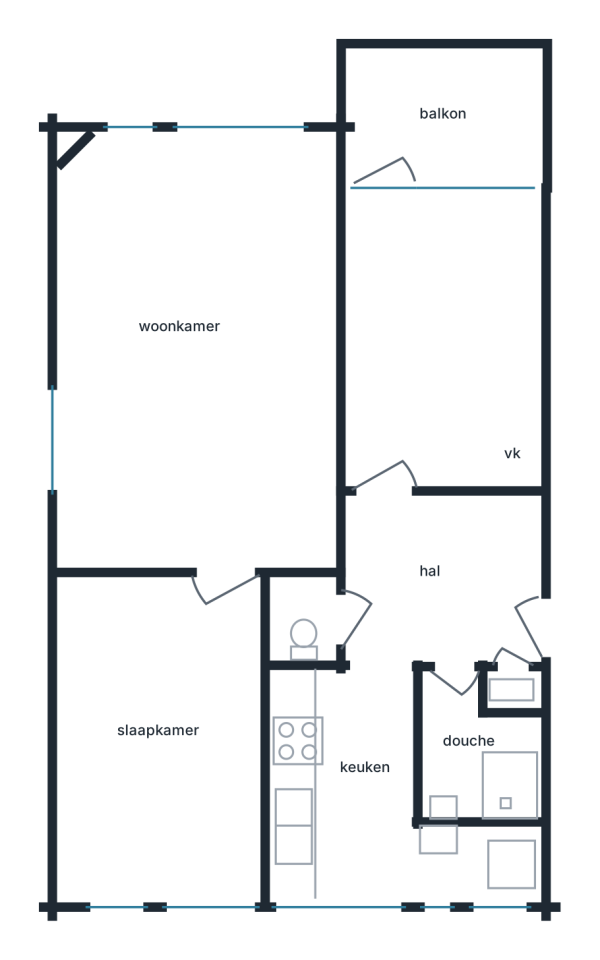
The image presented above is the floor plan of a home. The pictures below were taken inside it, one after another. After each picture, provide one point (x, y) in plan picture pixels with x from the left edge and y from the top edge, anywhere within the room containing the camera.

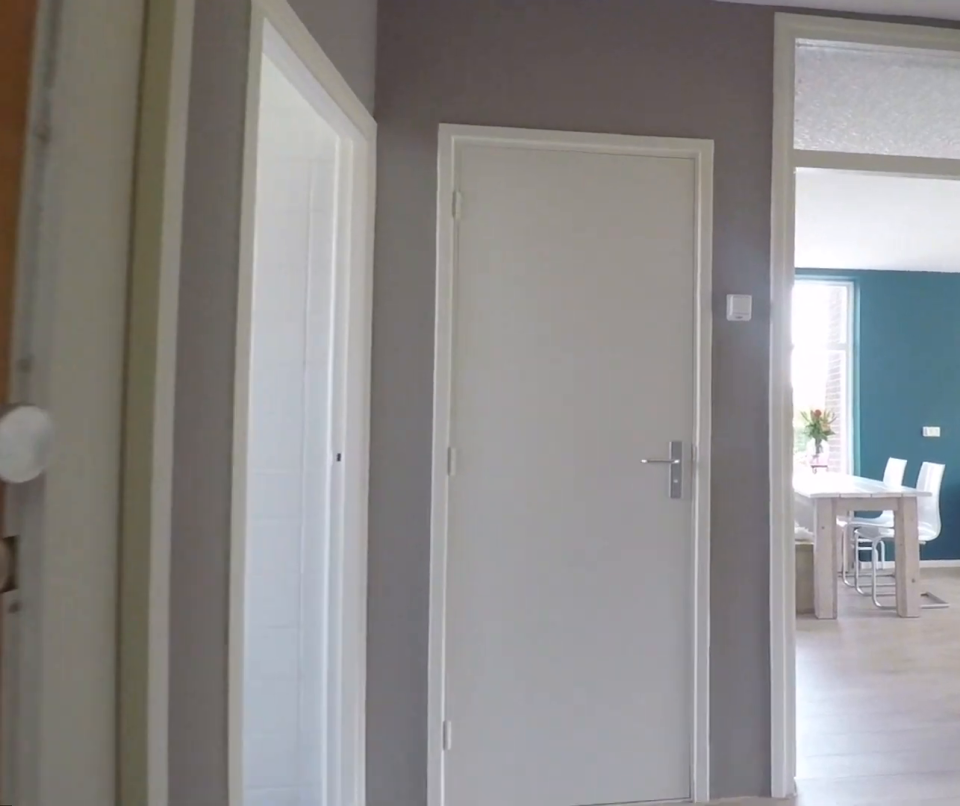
(442, 580)
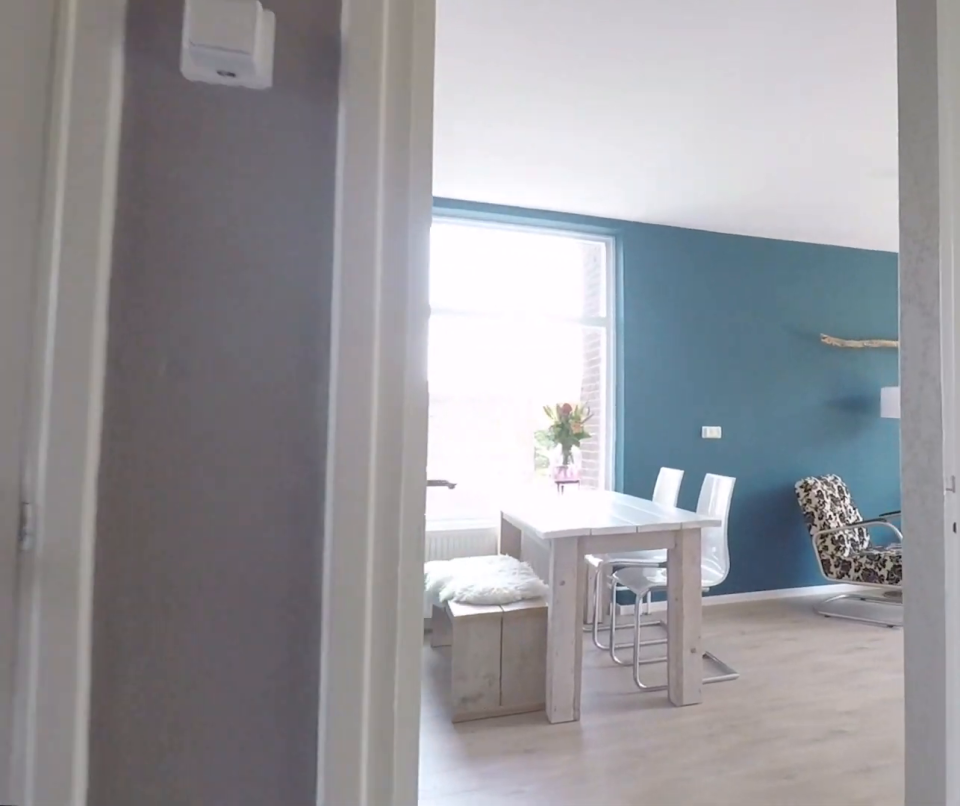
(442, 580)
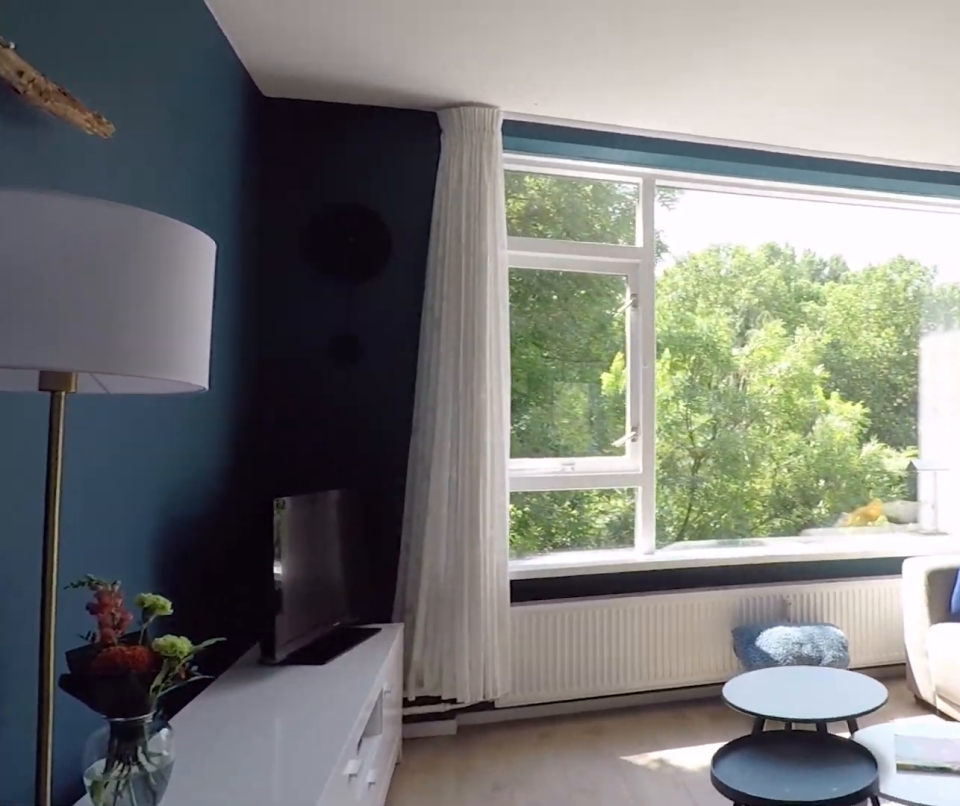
(198, 353)
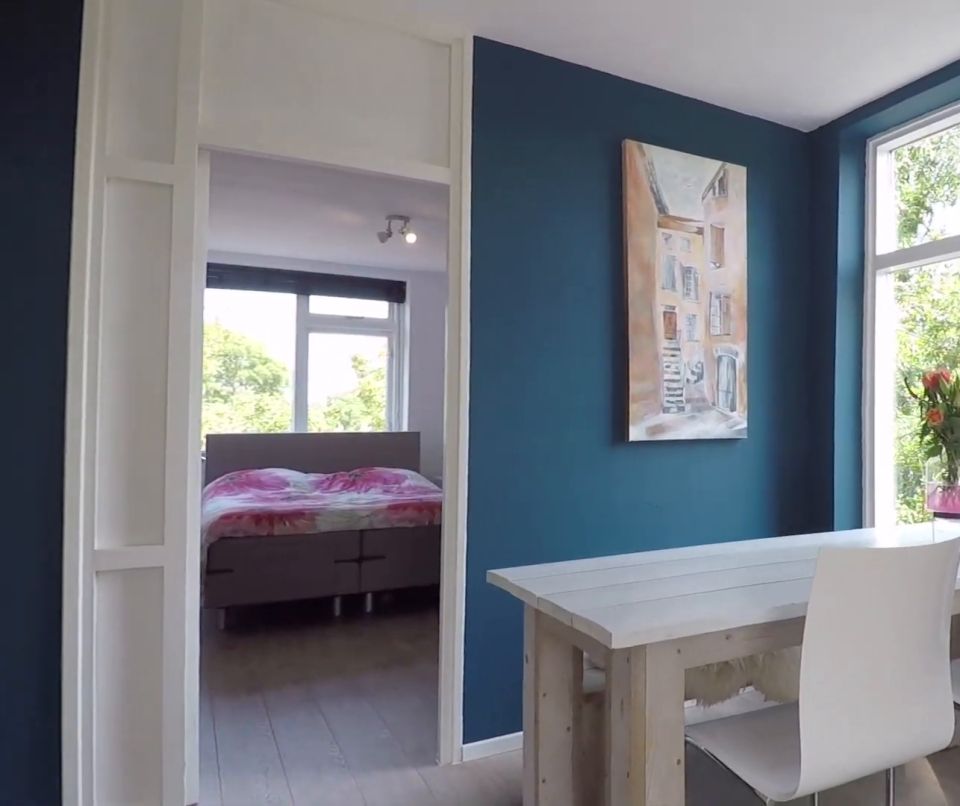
(198, 353)
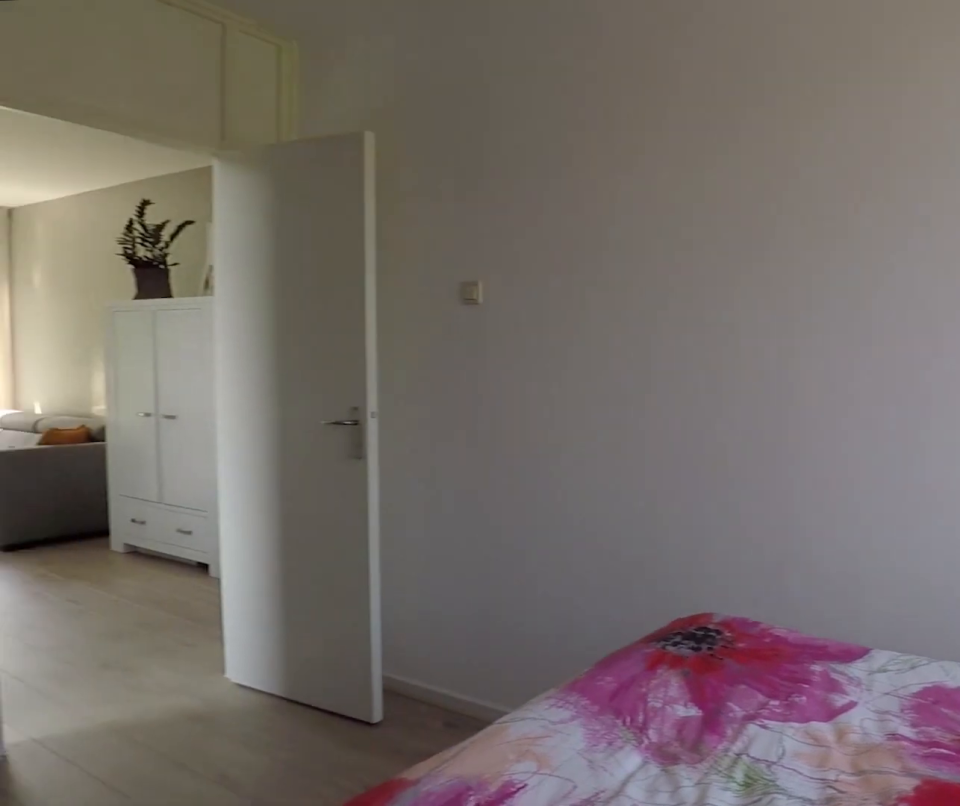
(162, 739)
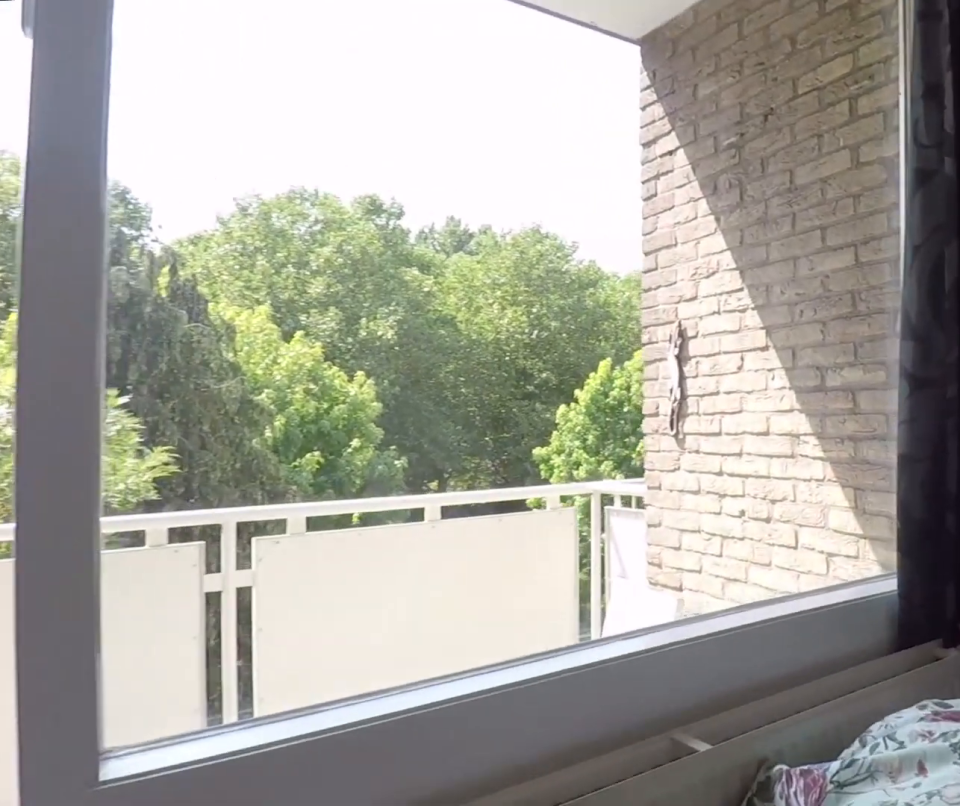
(441, 344)
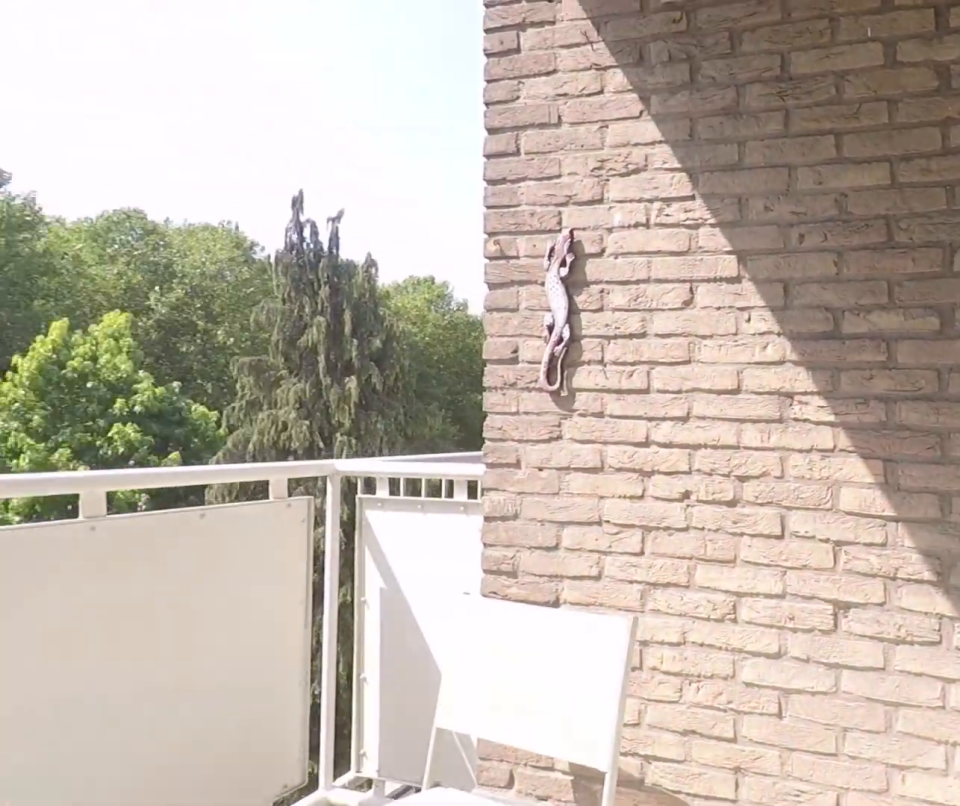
(443, 112)
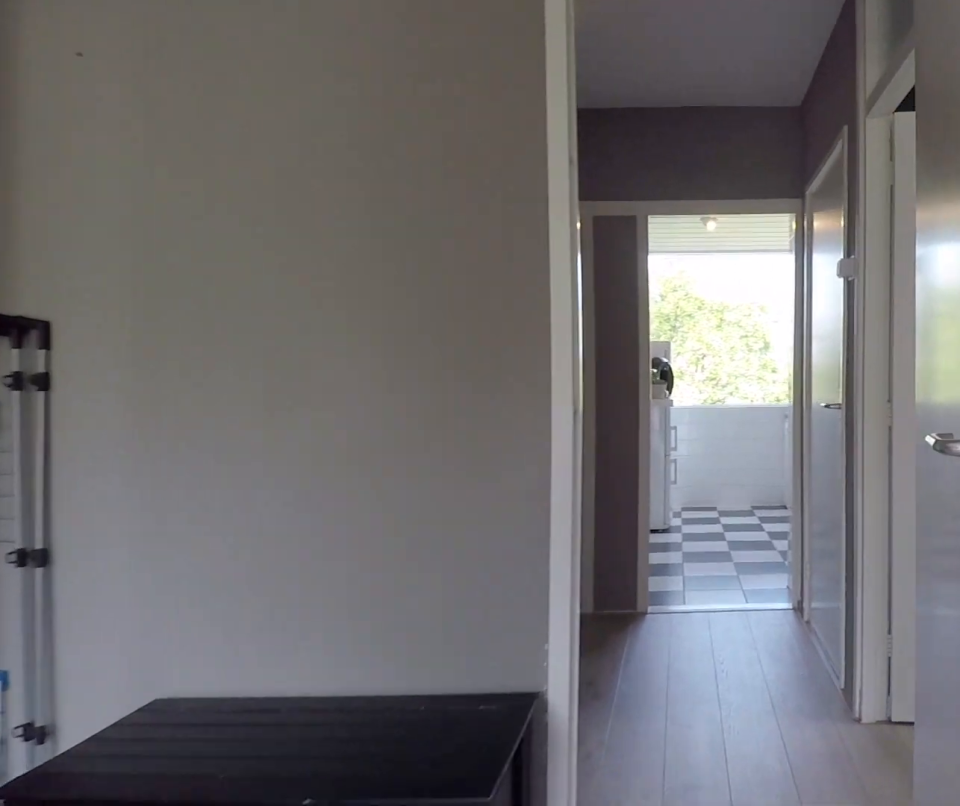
(441, 344)
